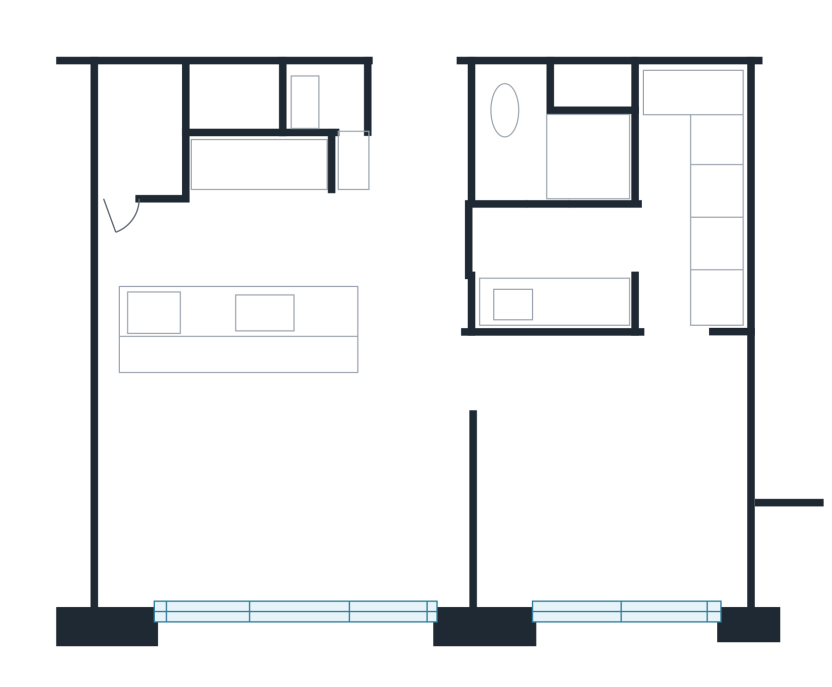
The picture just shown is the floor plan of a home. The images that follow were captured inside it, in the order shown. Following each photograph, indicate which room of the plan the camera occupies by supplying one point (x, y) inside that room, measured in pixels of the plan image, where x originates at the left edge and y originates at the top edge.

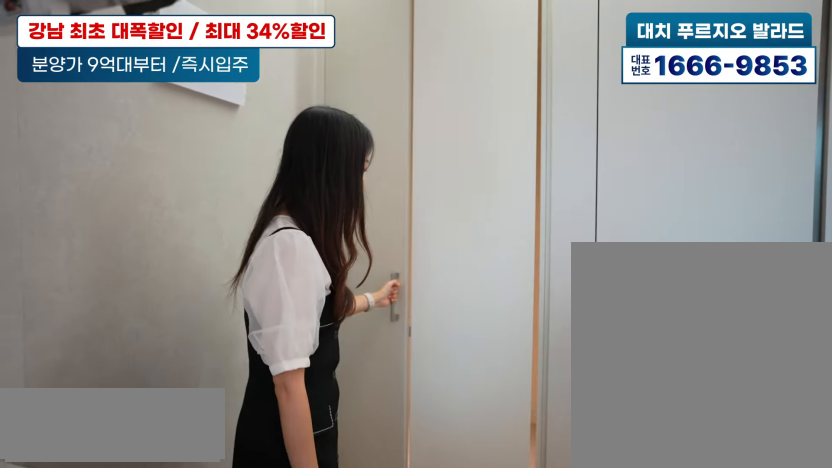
(246, 228)
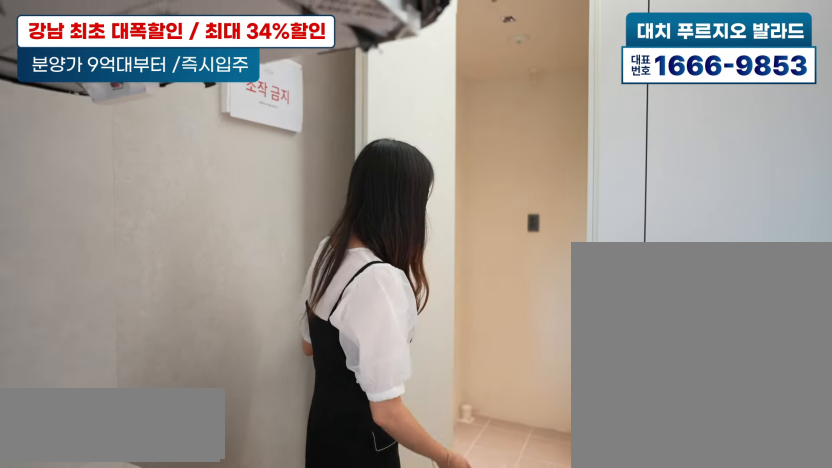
(246, 228)
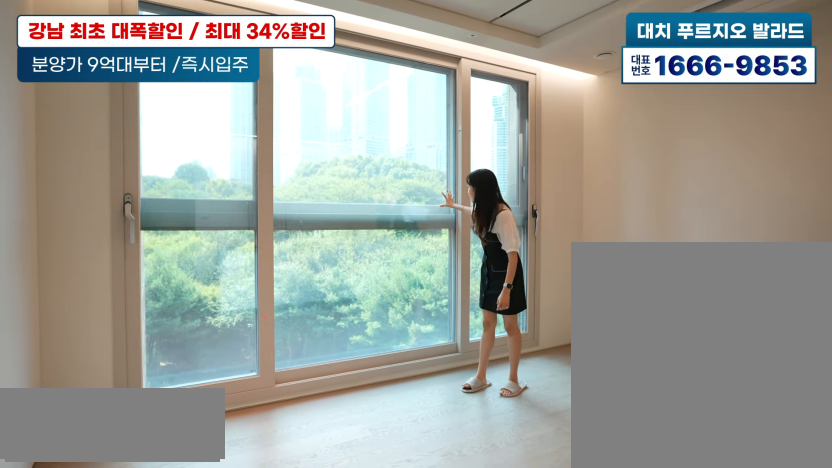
(272, 491)
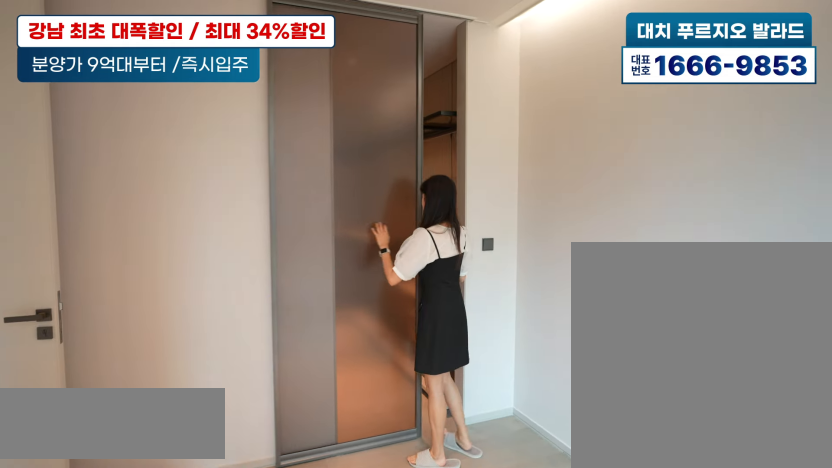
(619, 488)
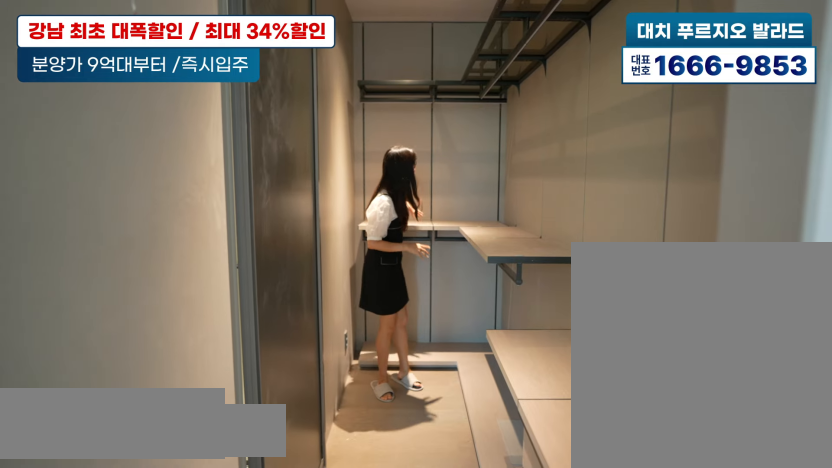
(632, 217)
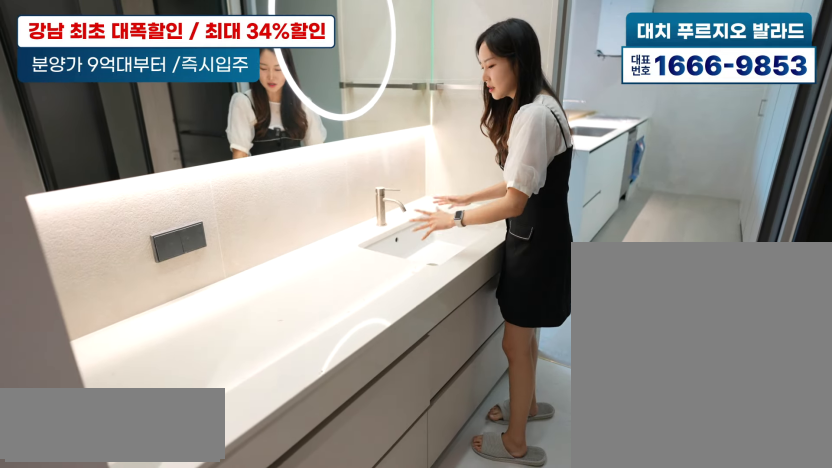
(630, 214)
